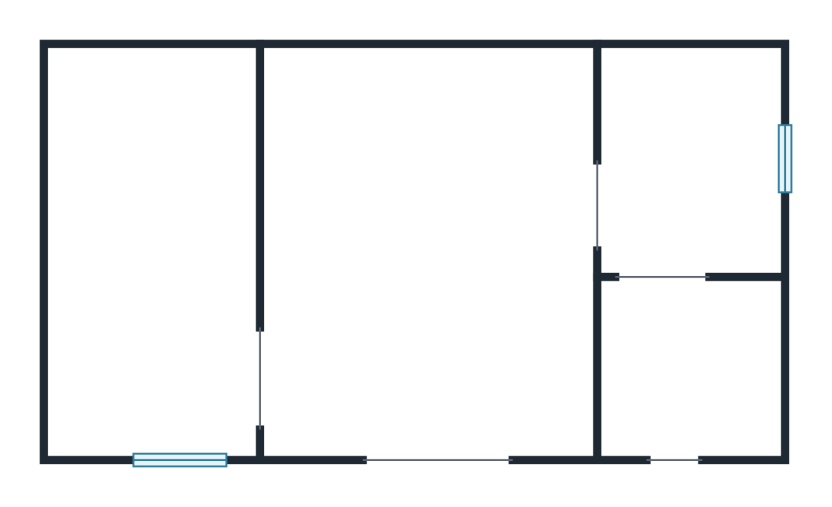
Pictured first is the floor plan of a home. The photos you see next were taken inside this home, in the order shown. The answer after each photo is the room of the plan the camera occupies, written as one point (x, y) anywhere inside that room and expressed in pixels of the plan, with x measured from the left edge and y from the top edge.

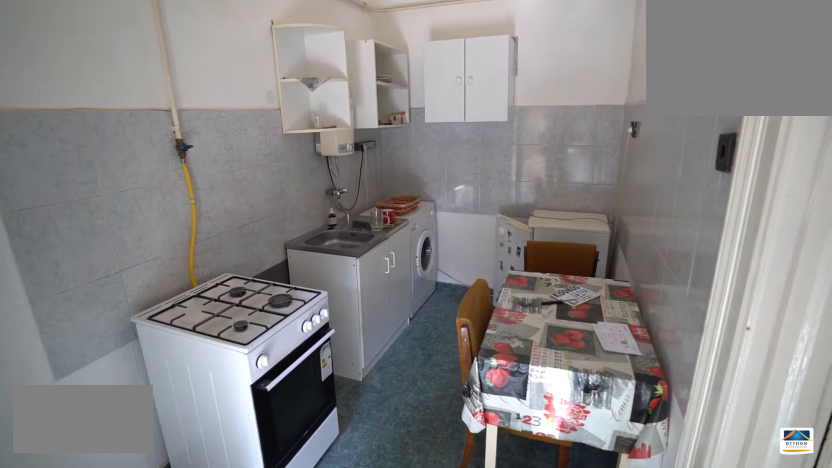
(145, 318)
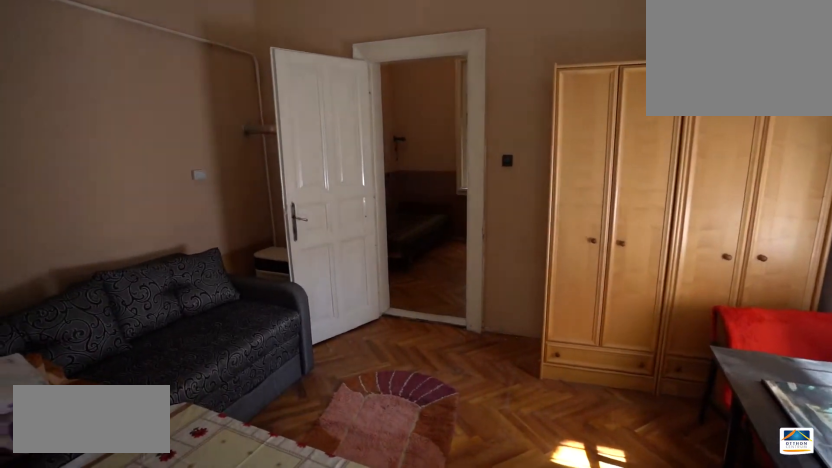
(425, 253)
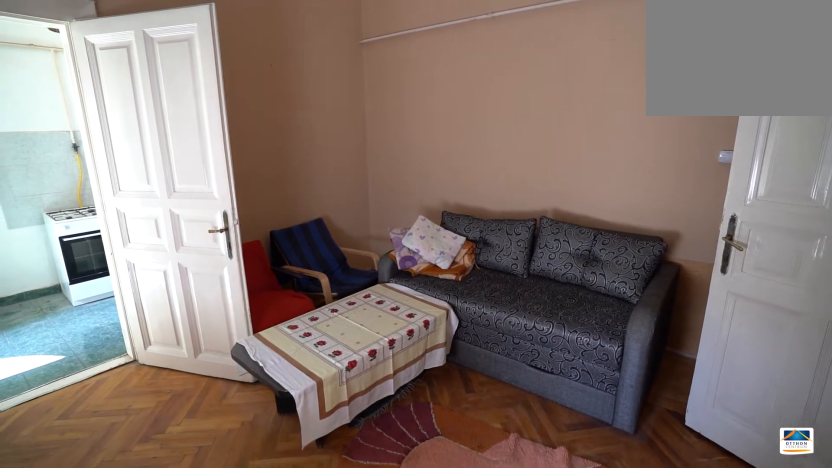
(426, 253)
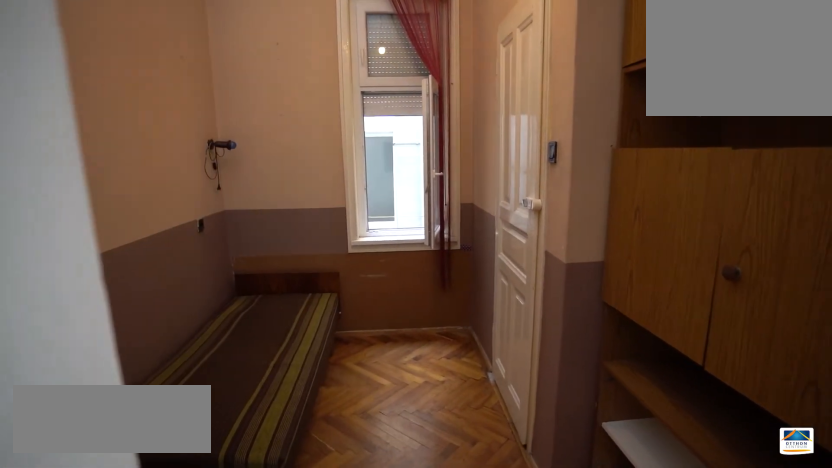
(688, 163)
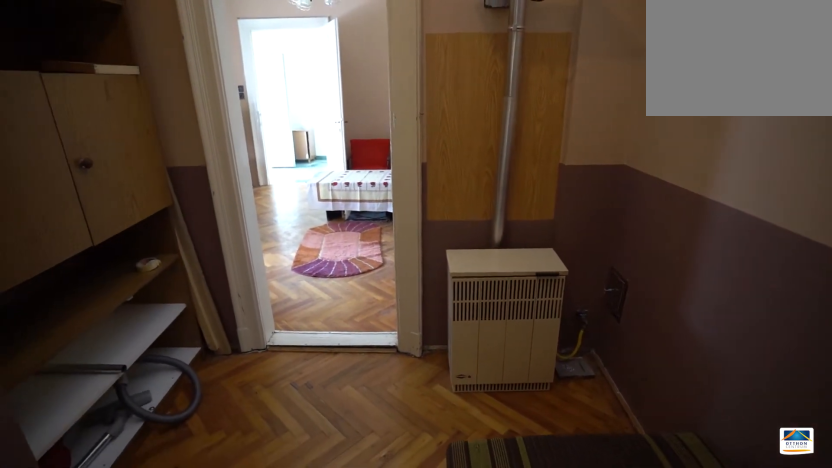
(688, 162)
